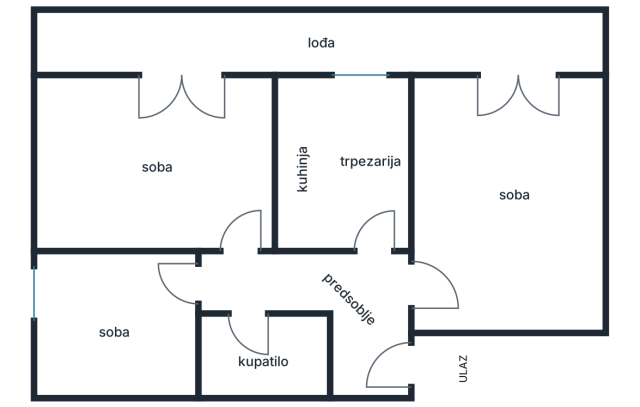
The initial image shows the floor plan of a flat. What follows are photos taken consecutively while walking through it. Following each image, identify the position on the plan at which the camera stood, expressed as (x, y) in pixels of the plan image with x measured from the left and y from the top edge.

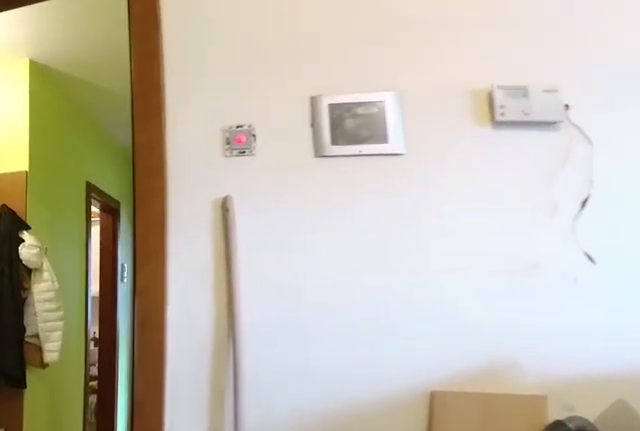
(487, 197)
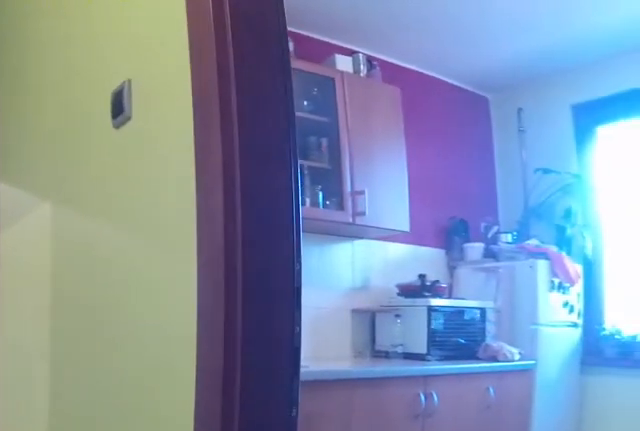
(408, 285)
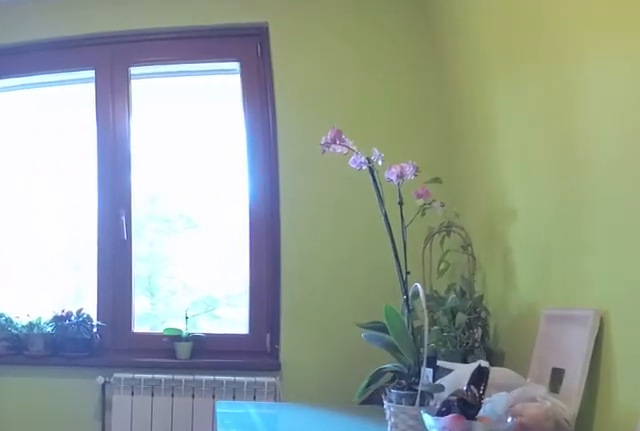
(393, 237)
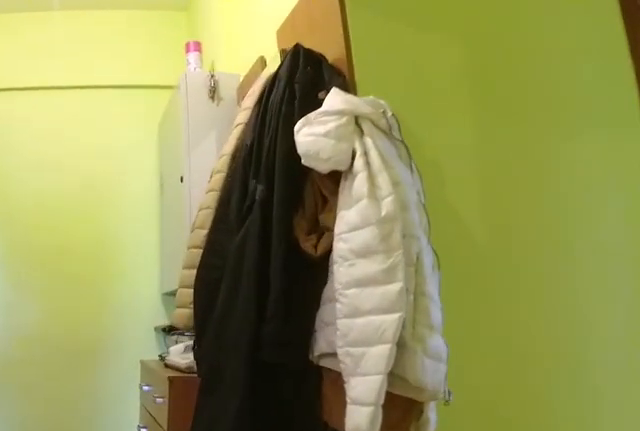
(379, 234)
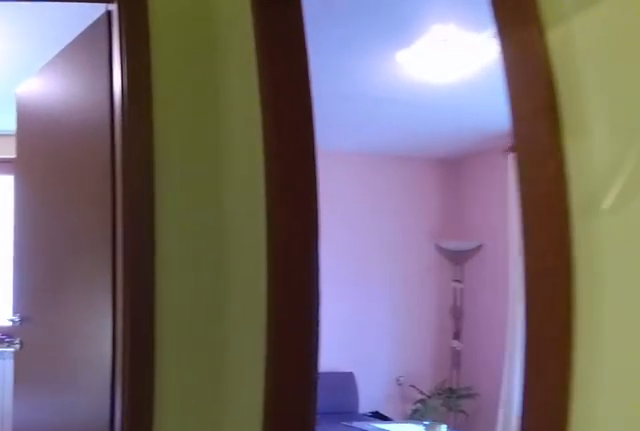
(300, 278)
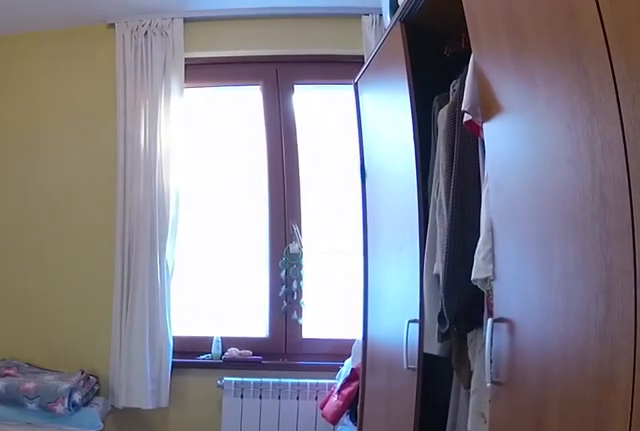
(201, 282)
